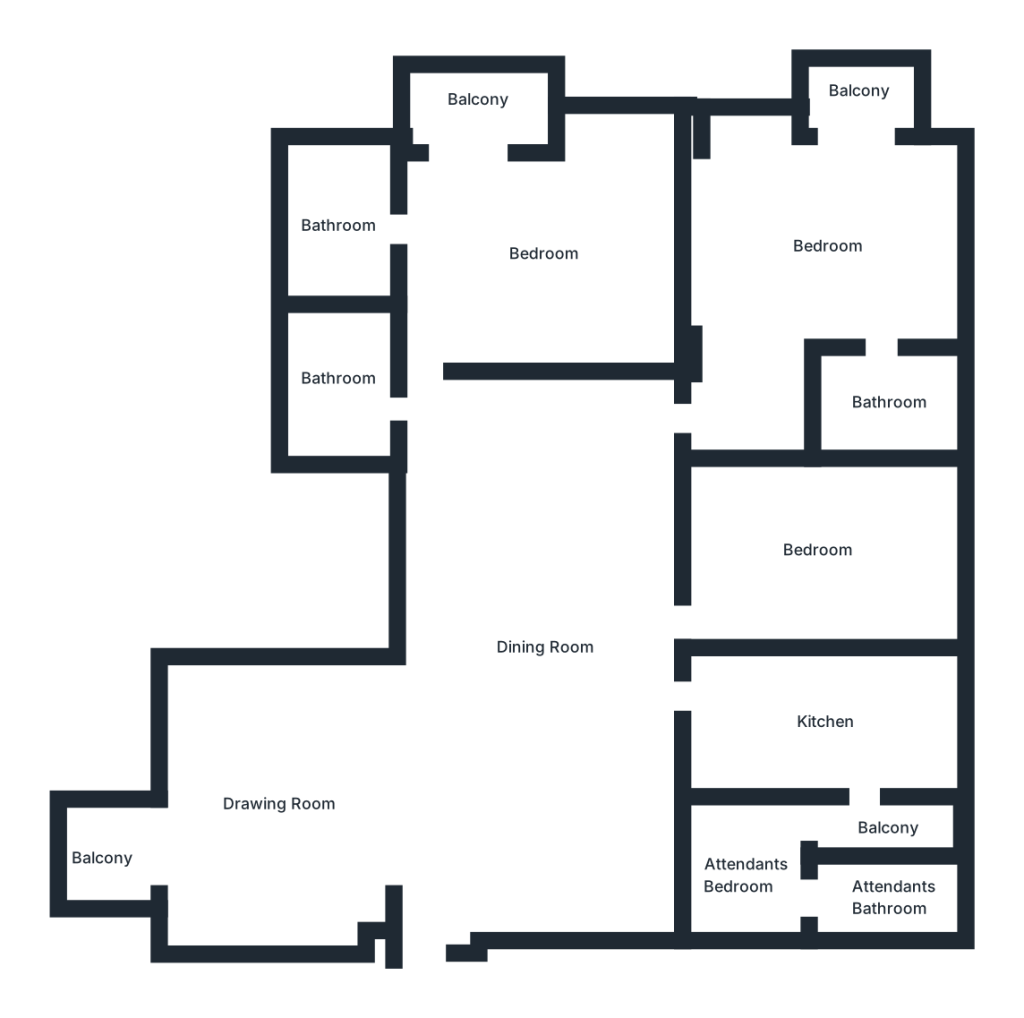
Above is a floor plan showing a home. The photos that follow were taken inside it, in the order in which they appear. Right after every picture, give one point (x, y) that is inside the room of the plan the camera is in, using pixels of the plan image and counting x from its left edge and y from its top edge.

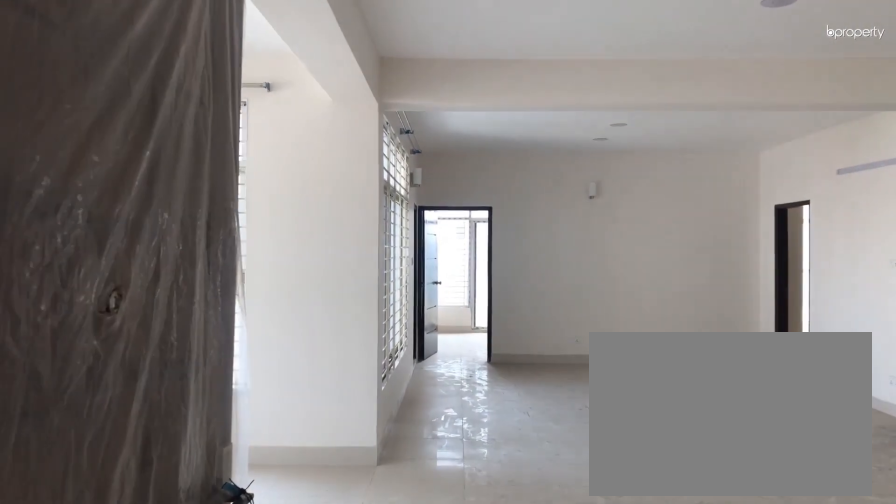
(445, 871)
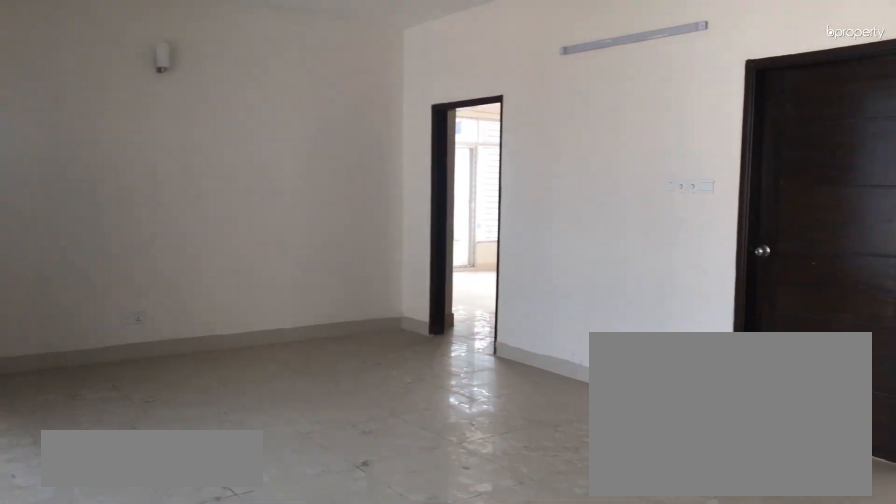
(543, 647)
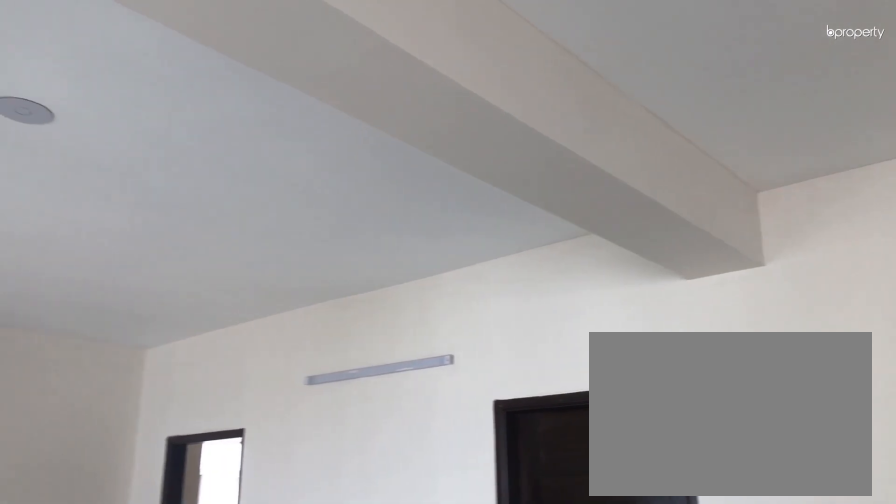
(543, 647)
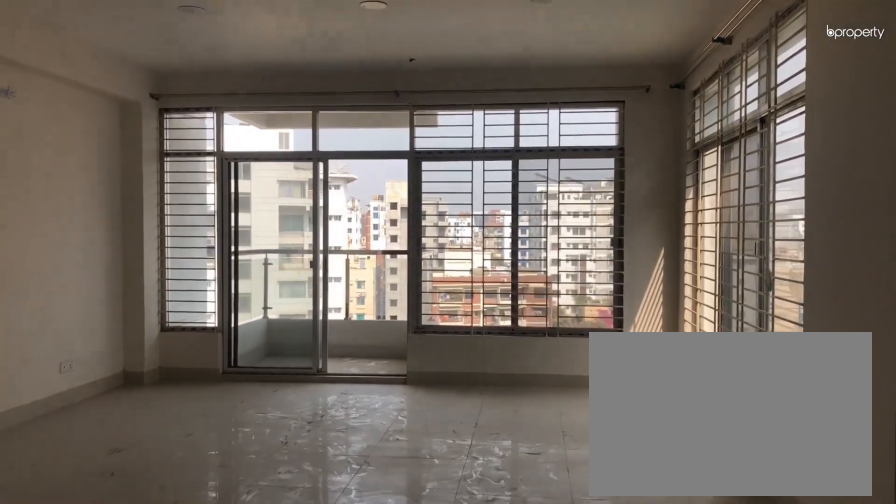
(367, 801)
